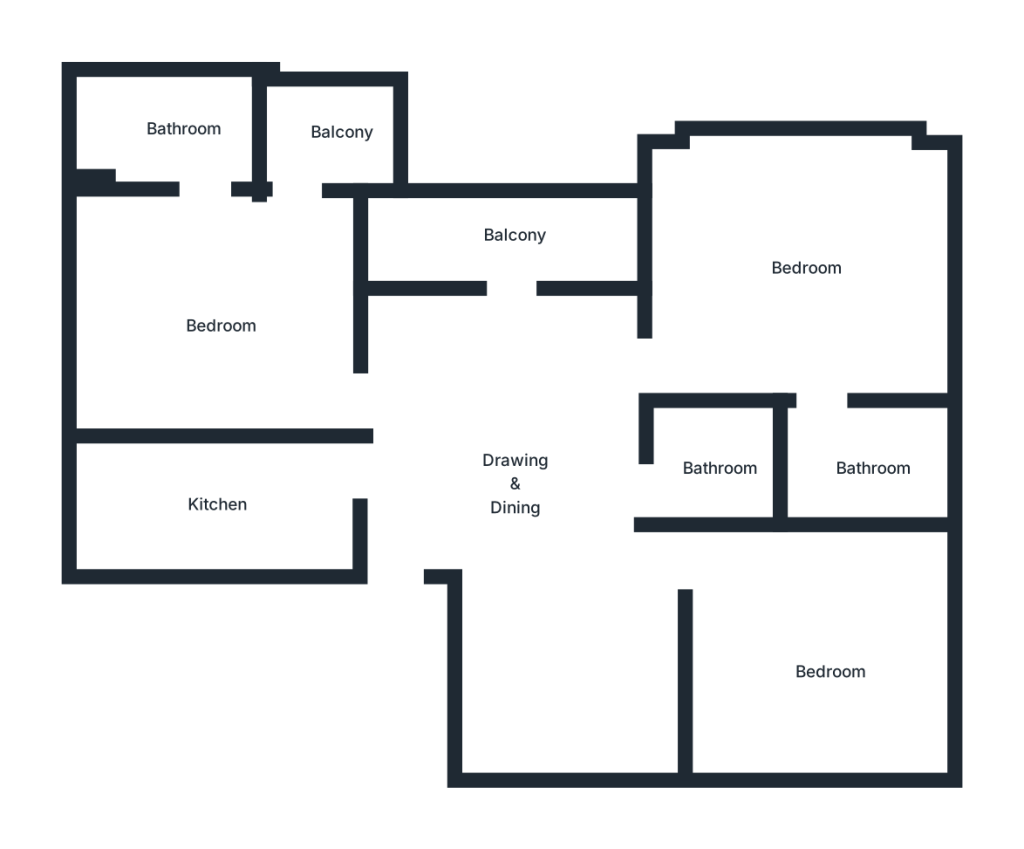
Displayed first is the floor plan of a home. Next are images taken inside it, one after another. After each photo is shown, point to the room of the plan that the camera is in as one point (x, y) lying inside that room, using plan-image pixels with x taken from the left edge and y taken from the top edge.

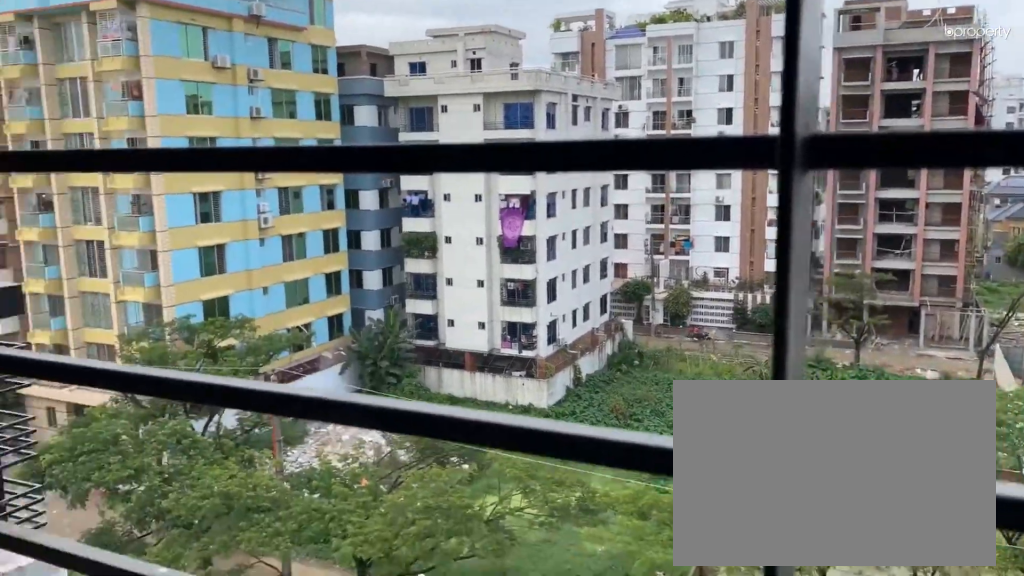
(514, 242)
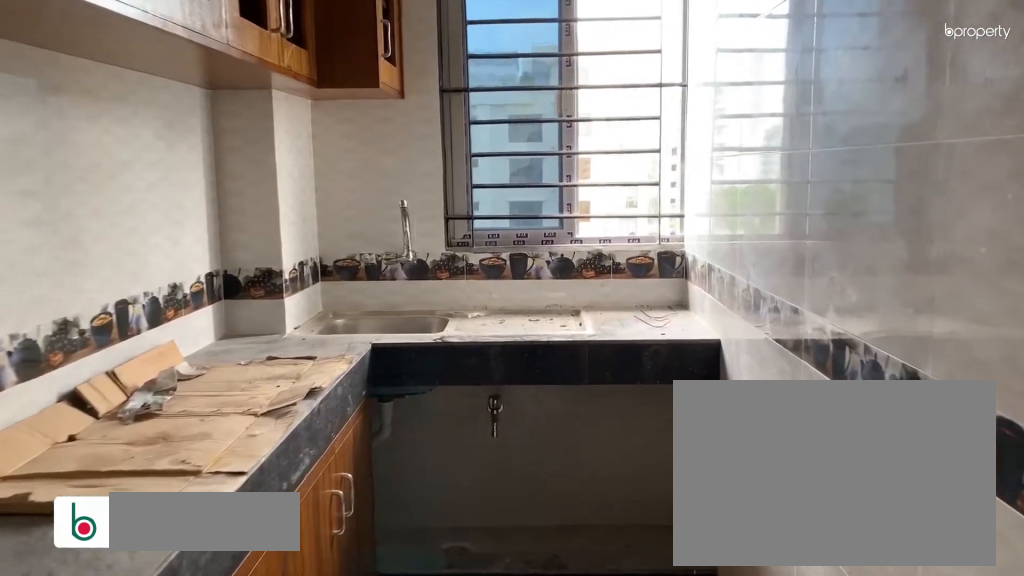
(217, 503)
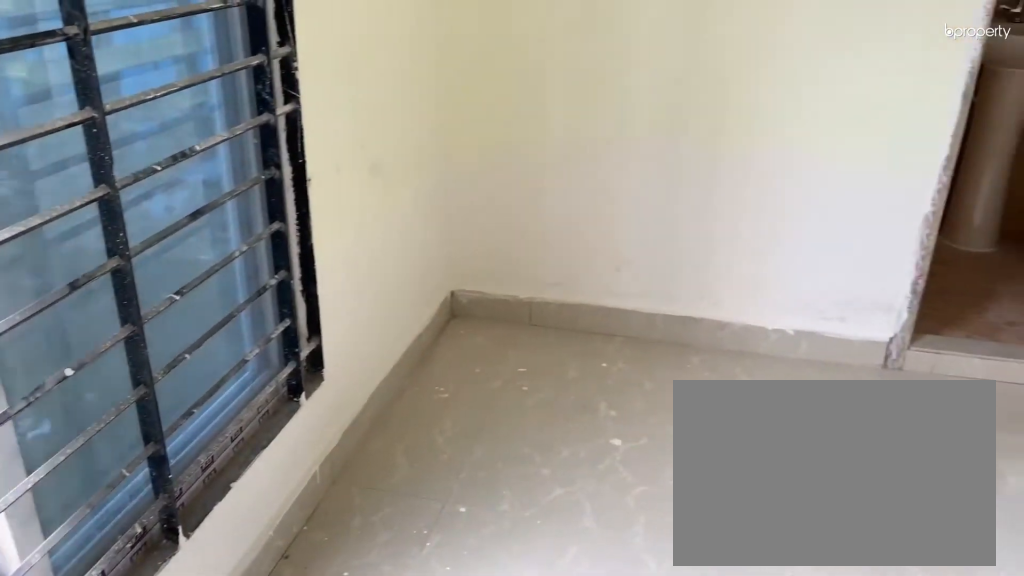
(222, 328)
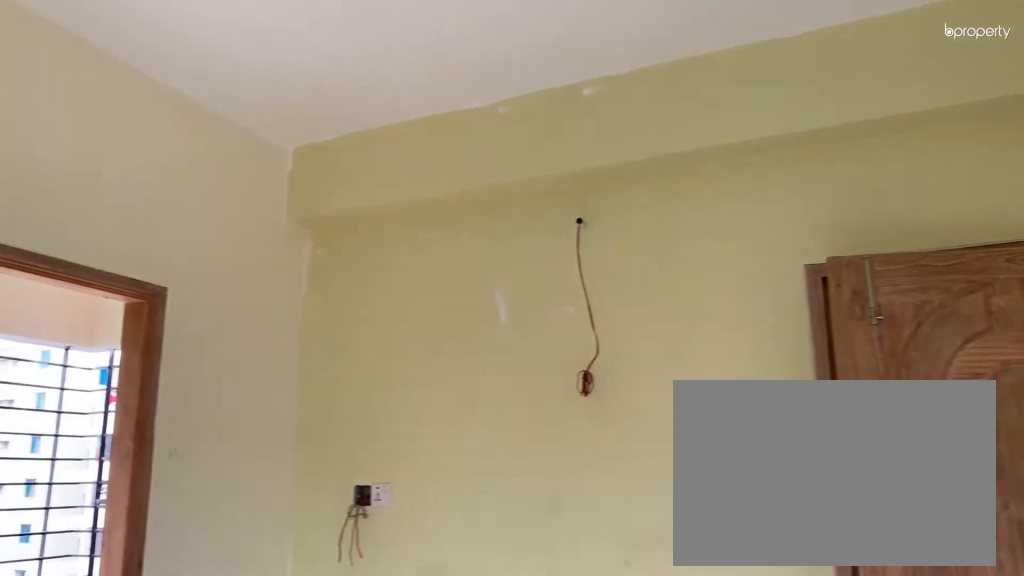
(222, 328)
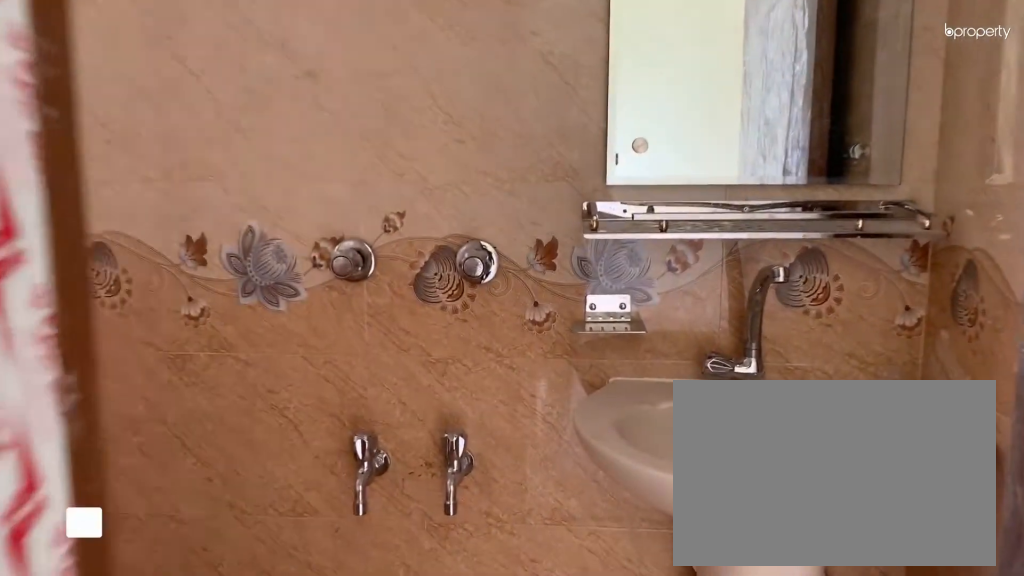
(183, 130)
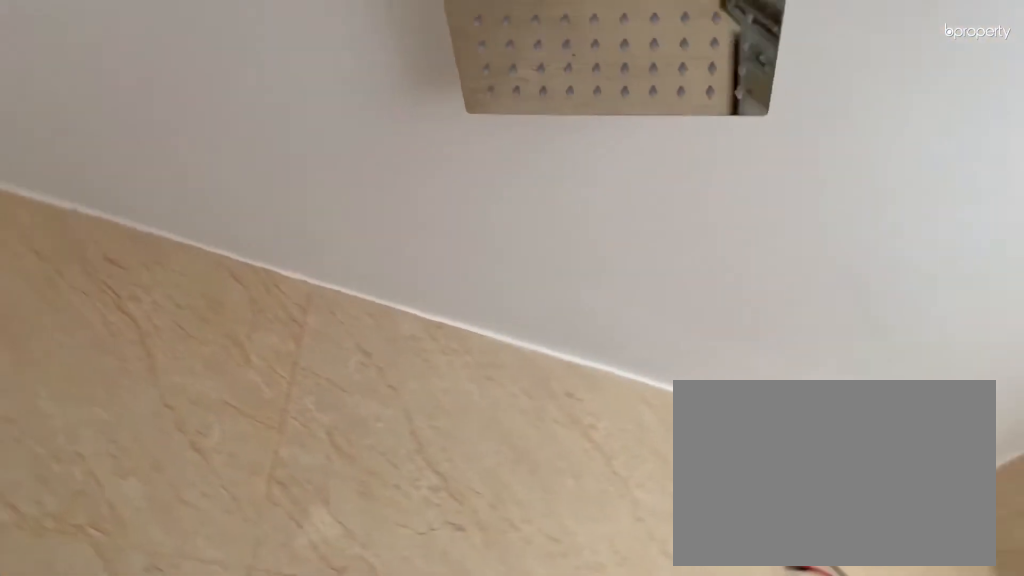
(183, 130)
